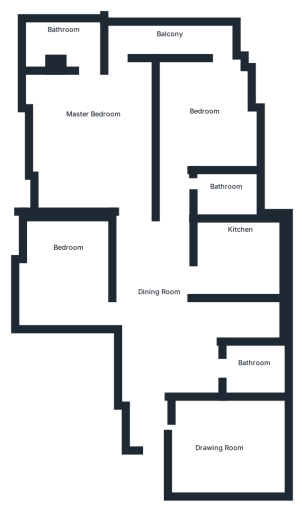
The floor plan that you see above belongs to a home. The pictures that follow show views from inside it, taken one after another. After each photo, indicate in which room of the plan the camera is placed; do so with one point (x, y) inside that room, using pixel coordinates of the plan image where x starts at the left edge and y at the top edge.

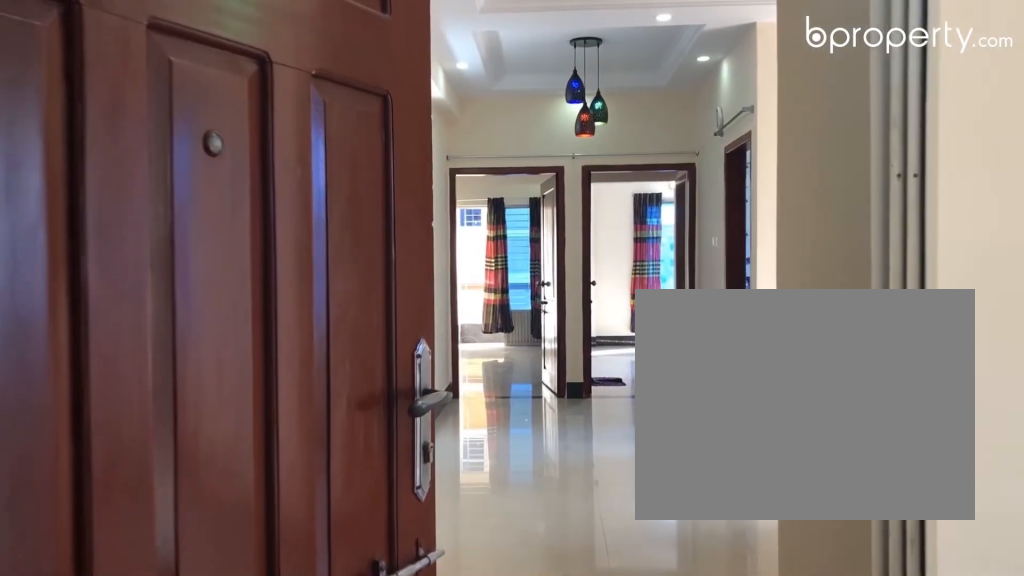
(155, 434)
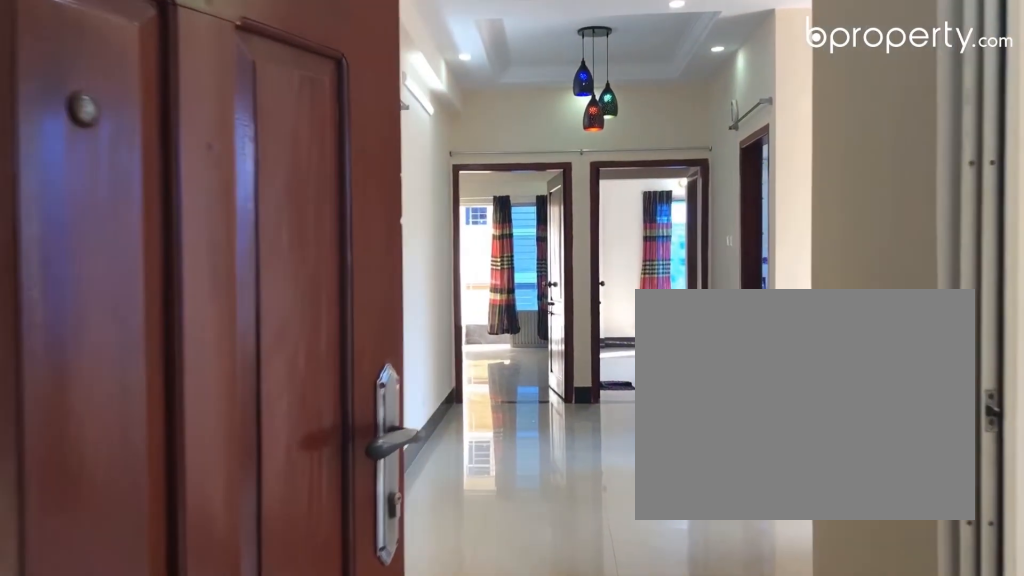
(155, 434)
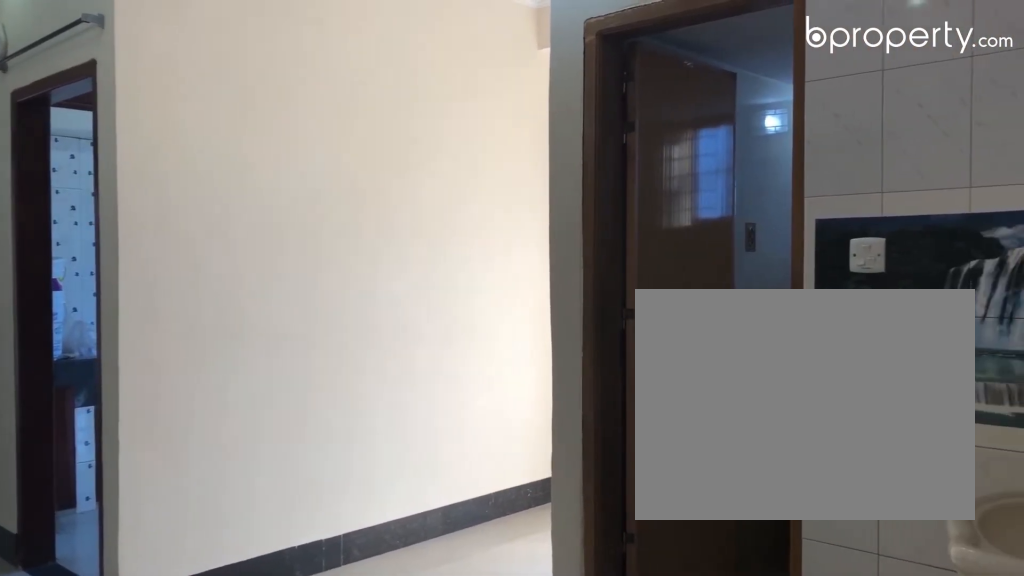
(155, 307)
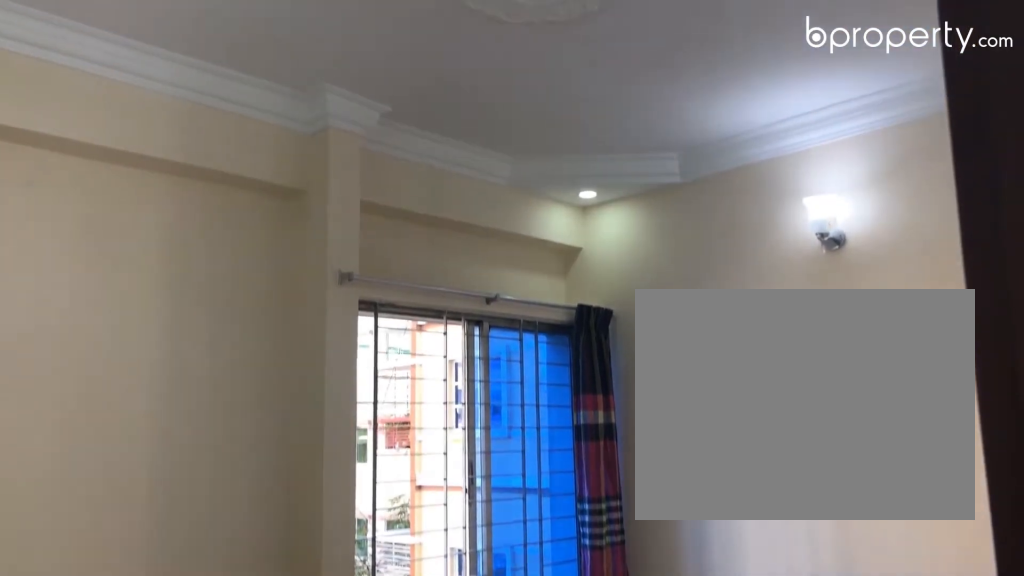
(68, 270)
